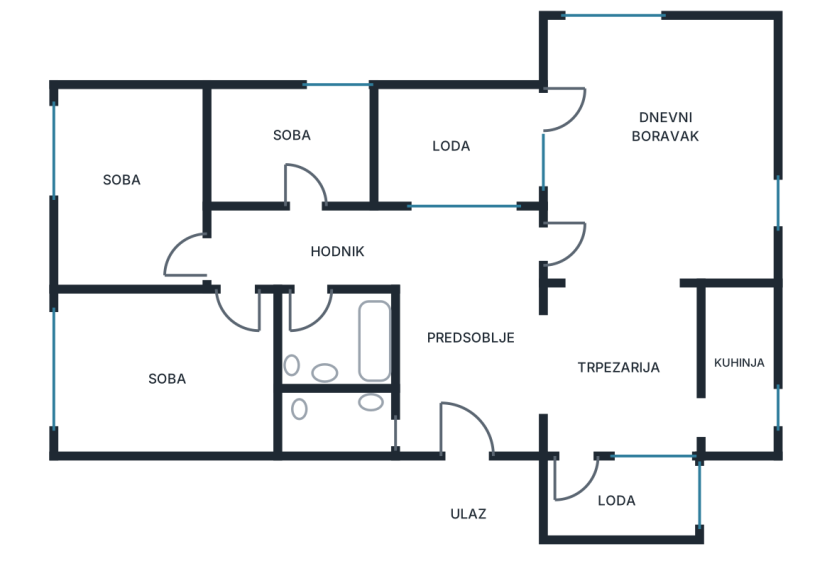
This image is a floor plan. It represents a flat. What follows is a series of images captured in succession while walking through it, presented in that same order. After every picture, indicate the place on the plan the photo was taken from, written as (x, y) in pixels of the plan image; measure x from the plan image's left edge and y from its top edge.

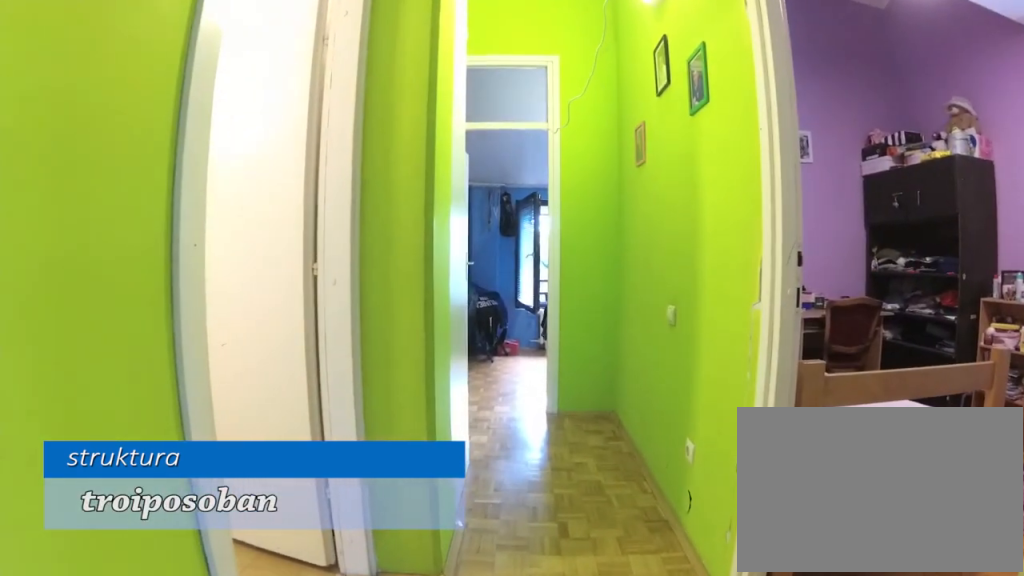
(395, 250)
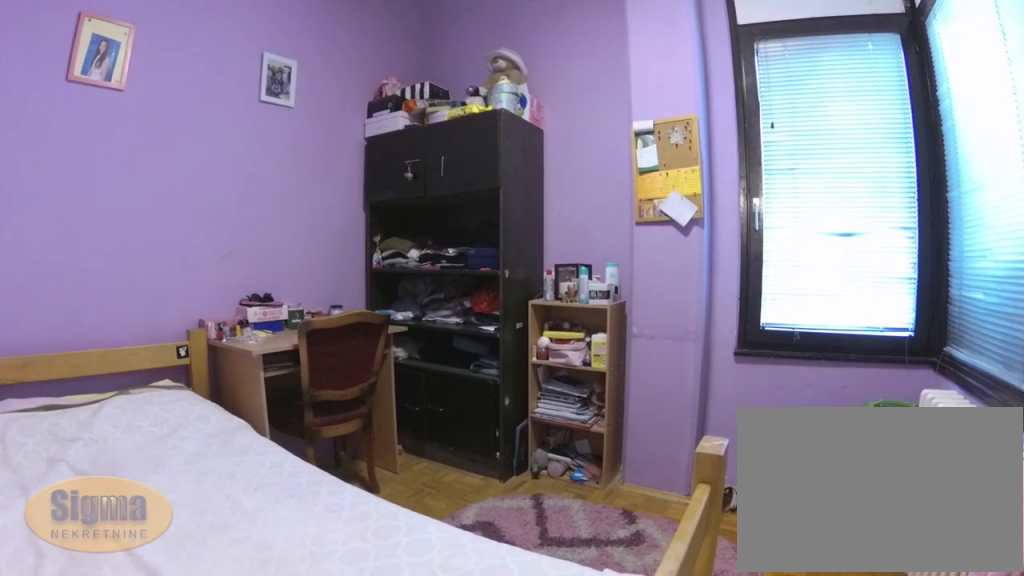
(314, 214)
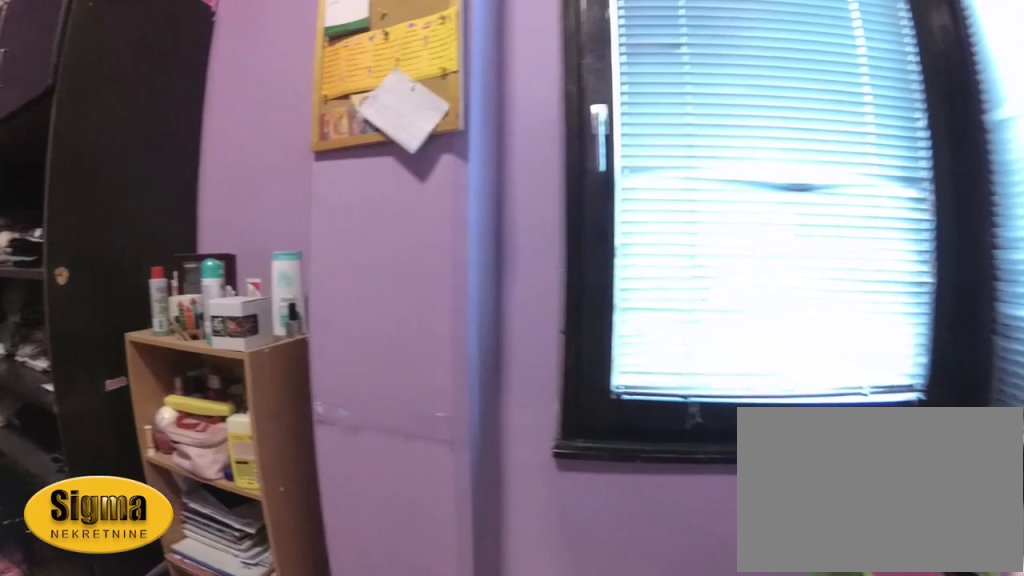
(306, 146)
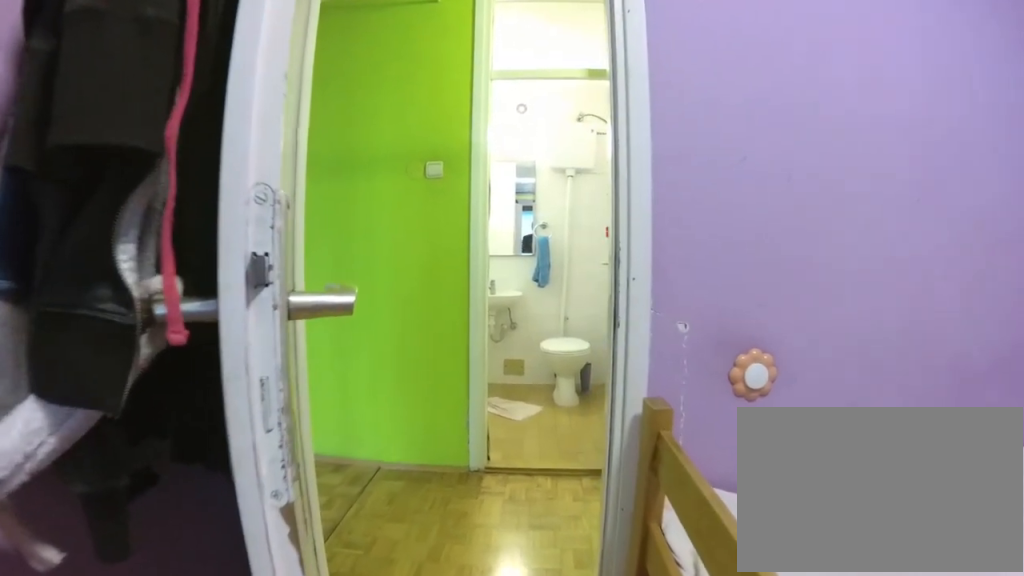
(325, 127)
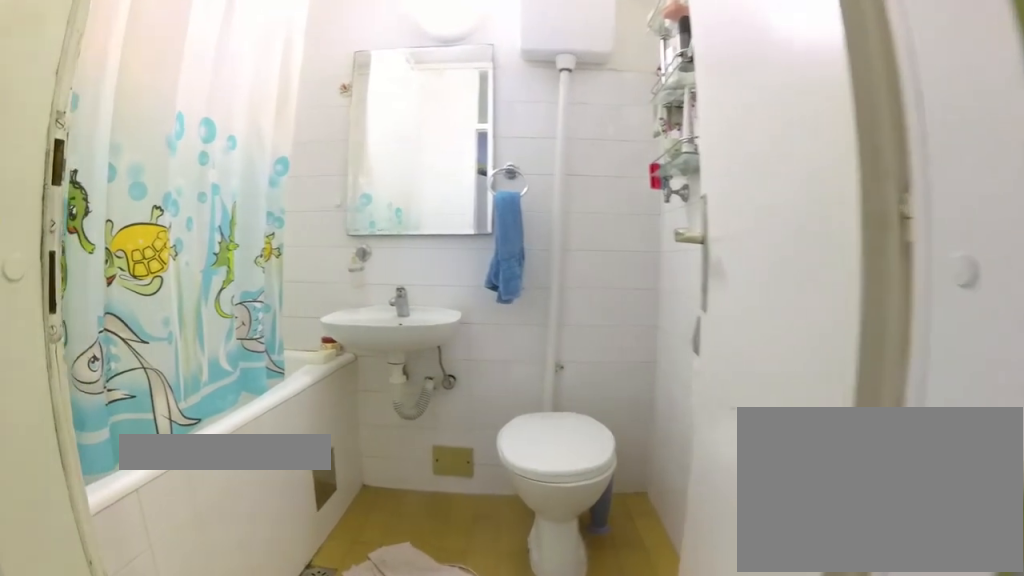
(318, 260)
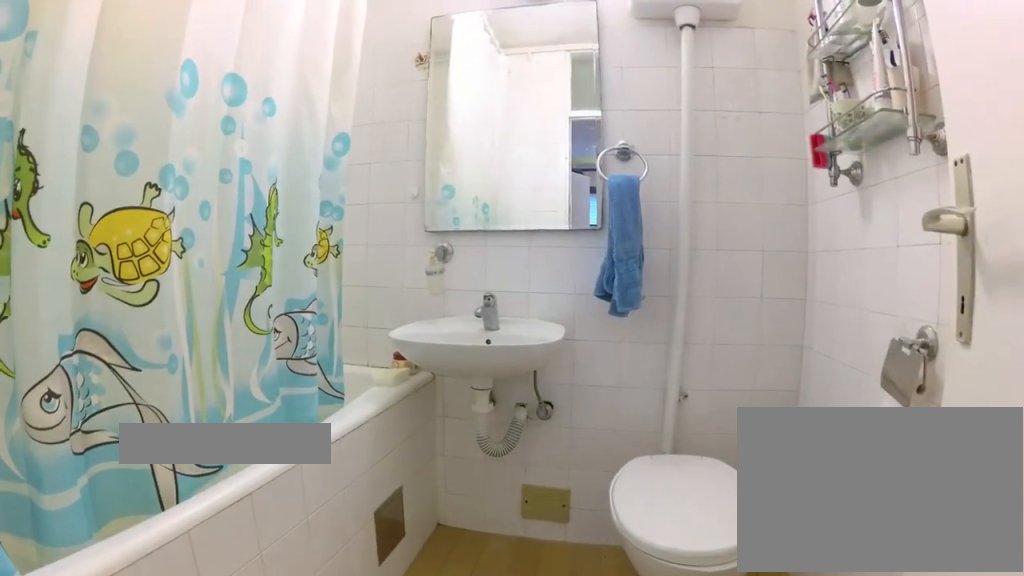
(317, 282)
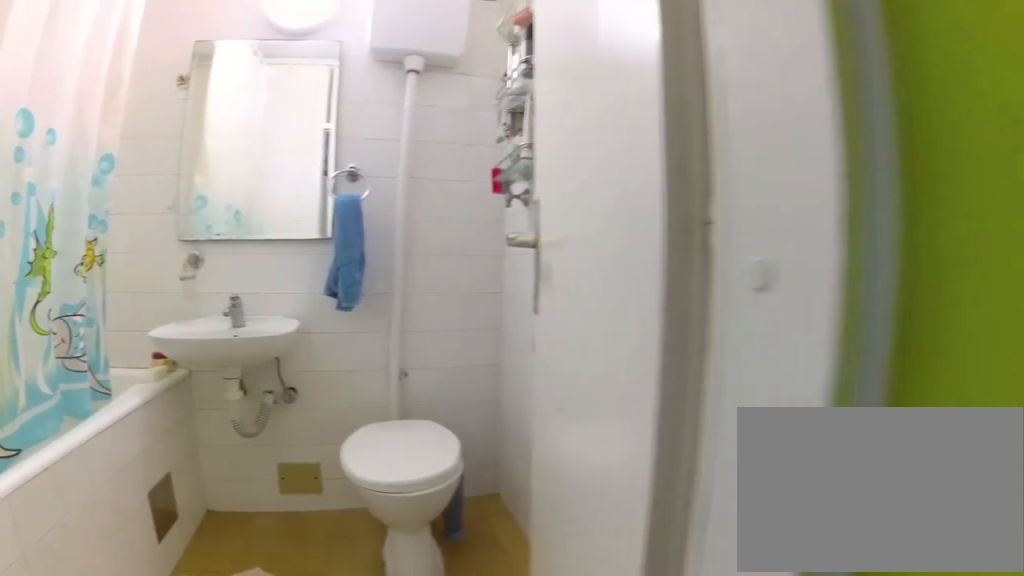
(323, 258)
